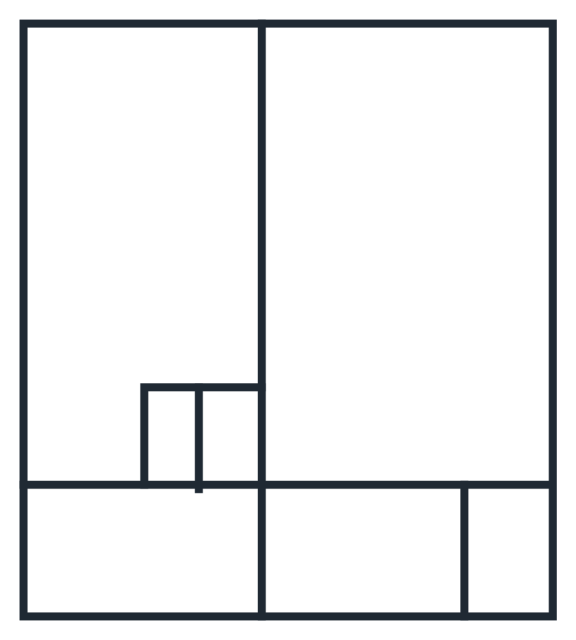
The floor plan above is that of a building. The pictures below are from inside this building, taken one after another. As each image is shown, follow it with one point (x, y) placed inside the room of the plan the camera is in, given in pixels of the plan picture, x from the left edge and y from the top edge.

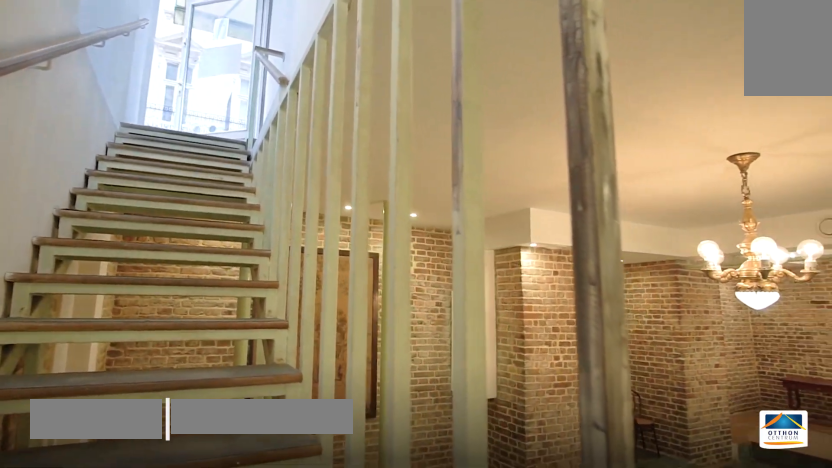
(419, 265)
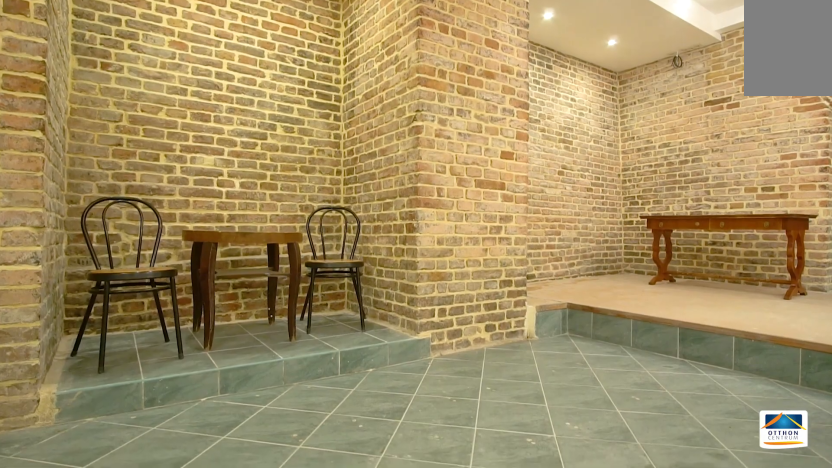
(413, 260)
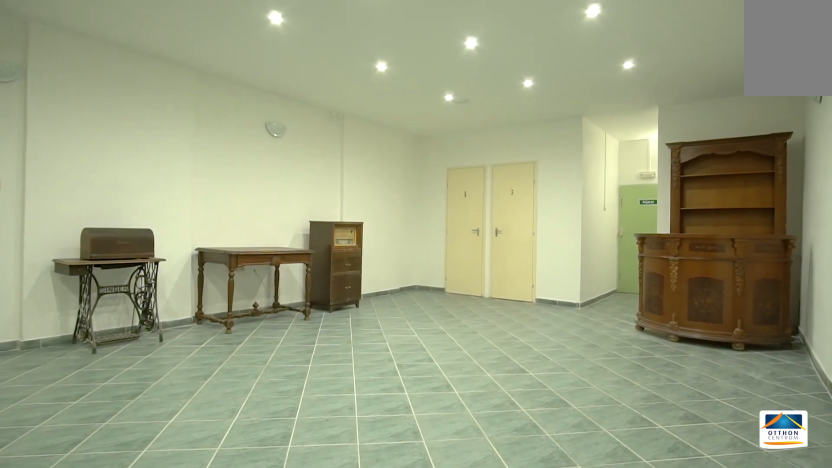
(142, 243)
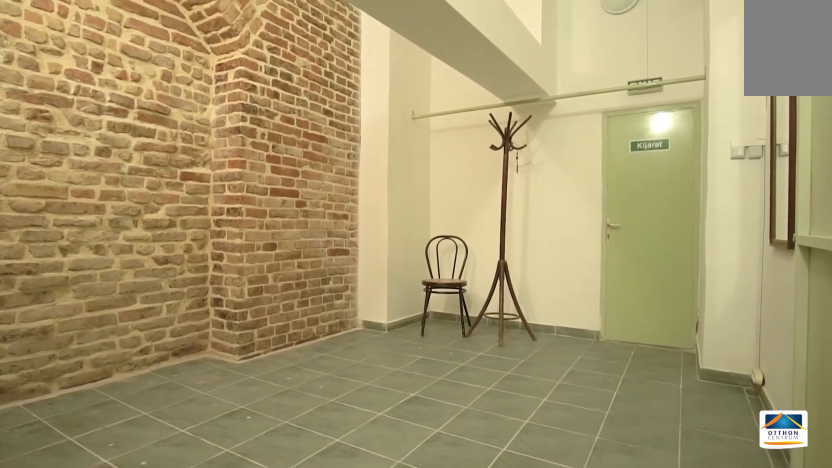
(356, 553)
